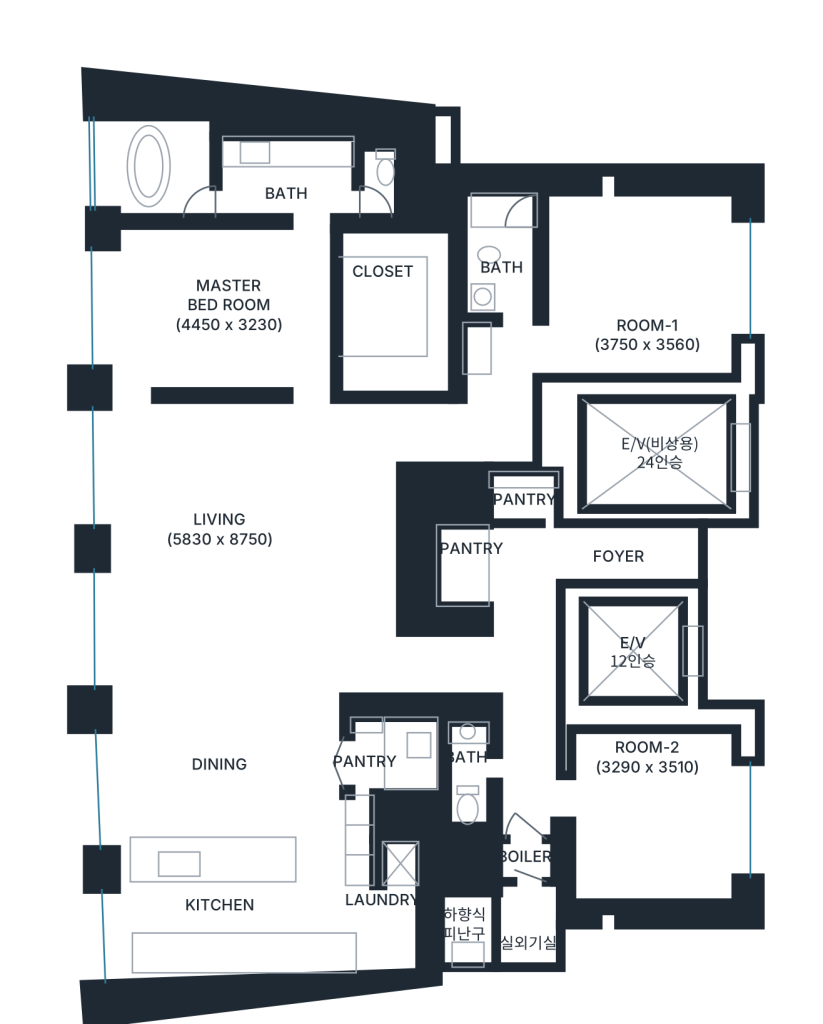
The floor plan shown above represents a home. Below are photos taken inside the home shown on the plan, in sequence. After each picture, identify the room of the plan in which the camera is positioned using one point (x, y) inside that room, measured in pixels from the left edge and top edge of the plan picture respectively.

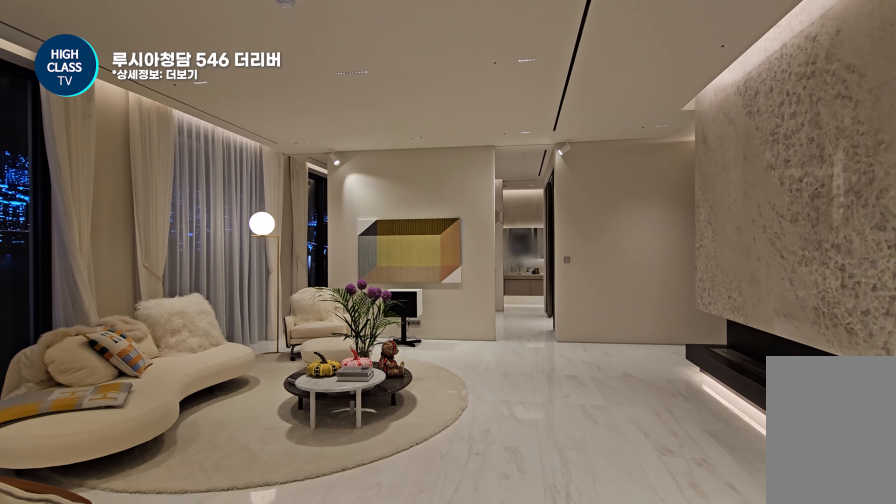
(241, 540)
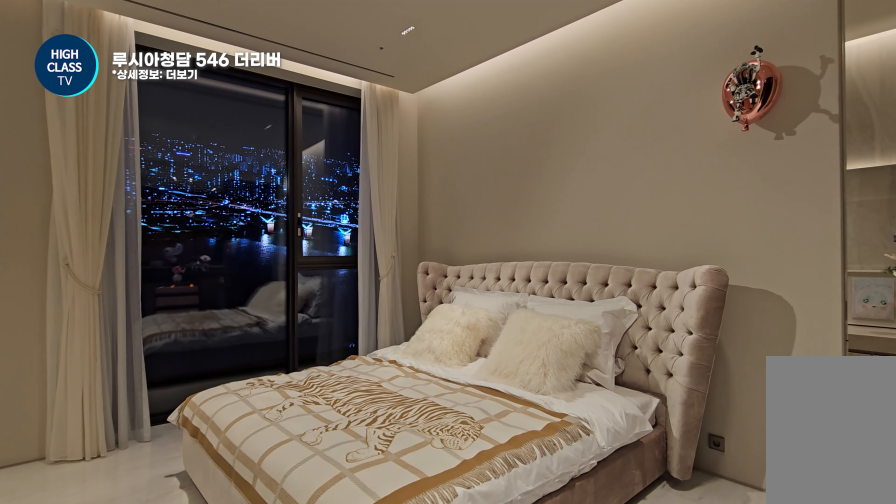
(277, 303)
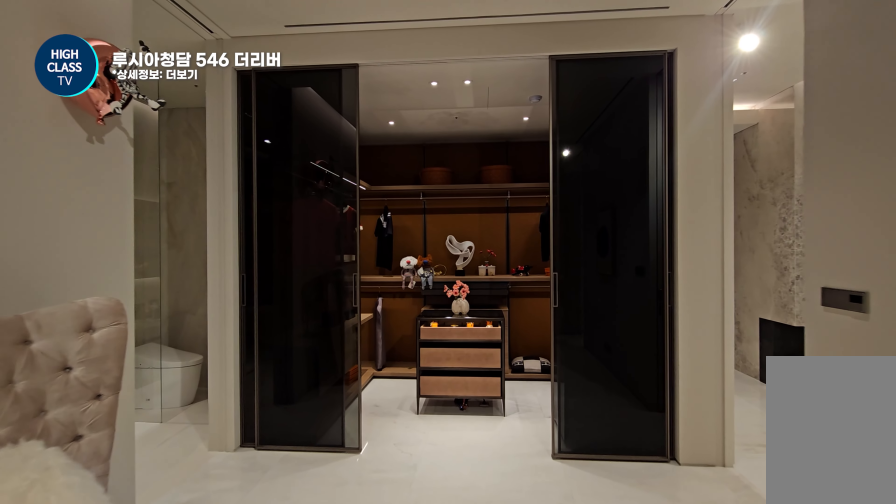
(277, 303)
